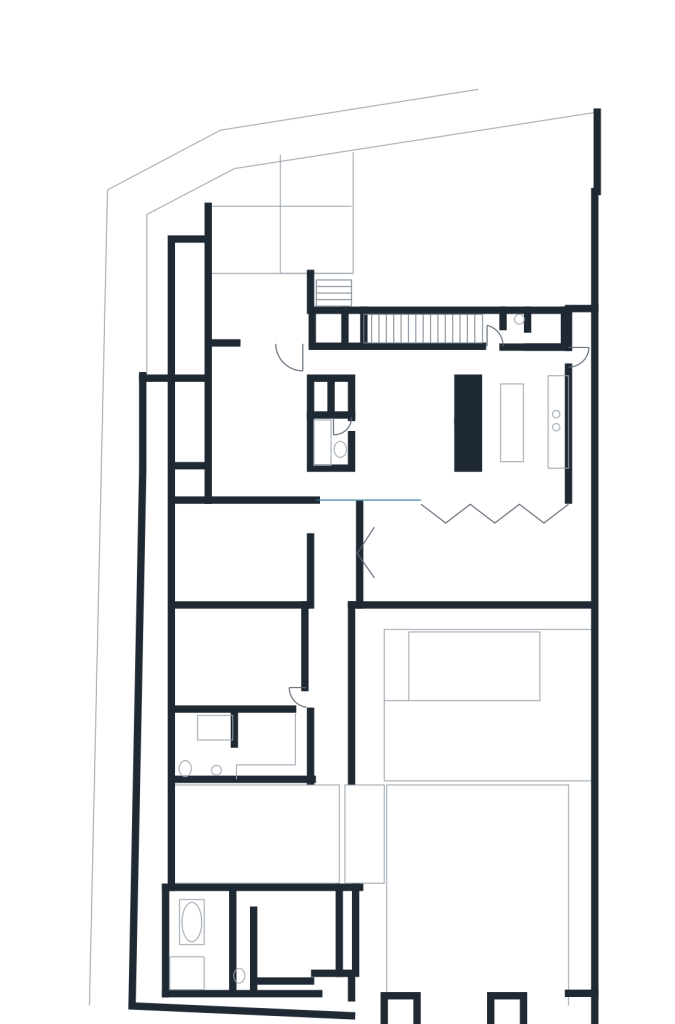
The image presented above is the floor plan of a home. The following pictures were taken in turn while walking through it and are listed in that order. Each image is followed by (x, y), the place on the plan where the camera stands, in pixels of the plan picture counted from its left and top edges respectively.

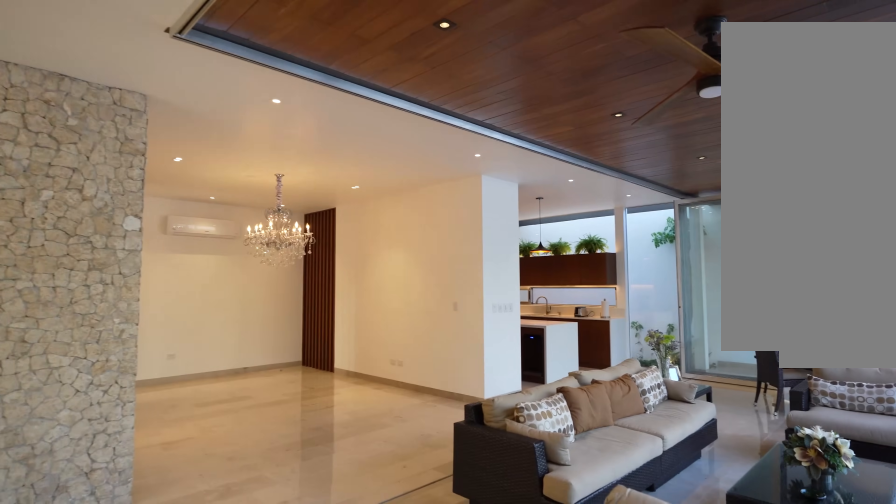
(332, 558)
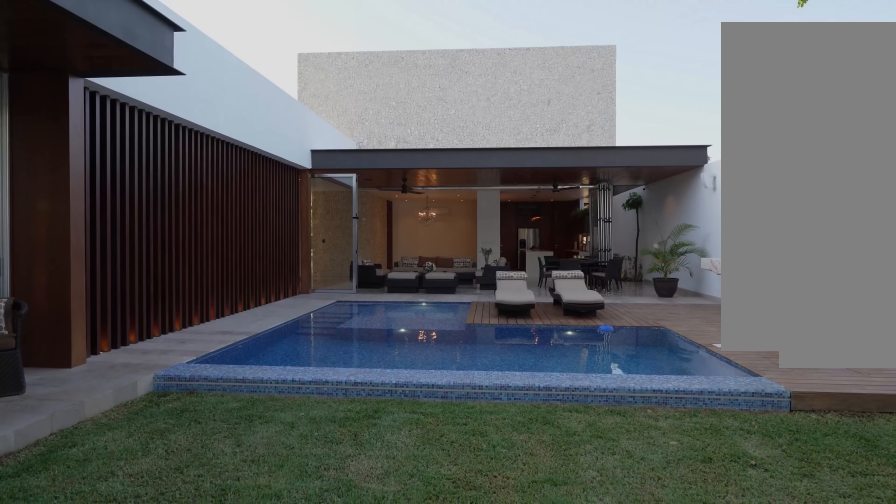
(458, 871)
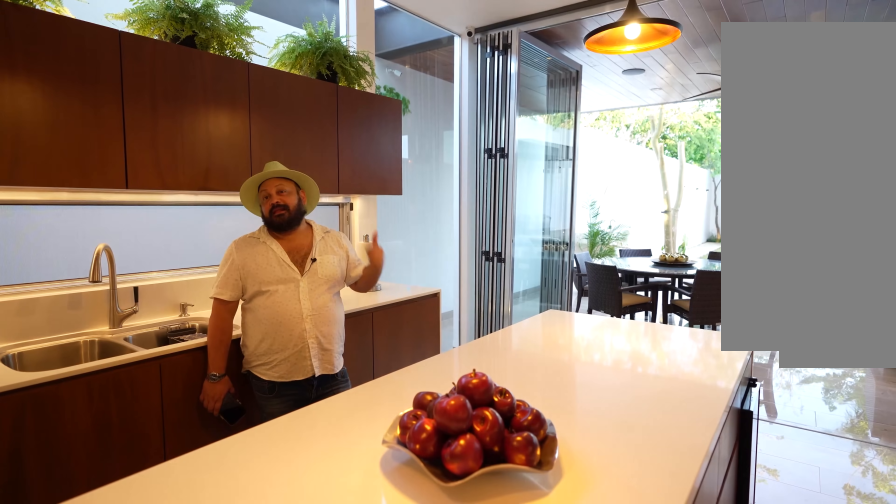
(491, 404)
